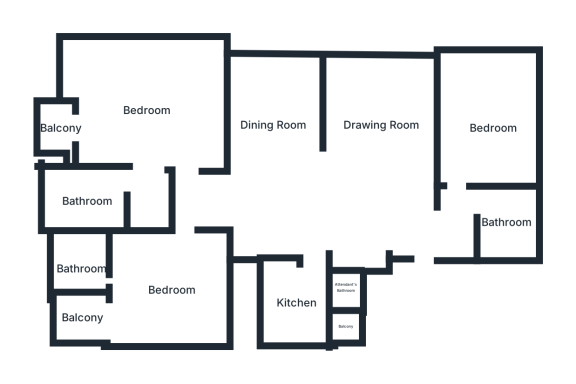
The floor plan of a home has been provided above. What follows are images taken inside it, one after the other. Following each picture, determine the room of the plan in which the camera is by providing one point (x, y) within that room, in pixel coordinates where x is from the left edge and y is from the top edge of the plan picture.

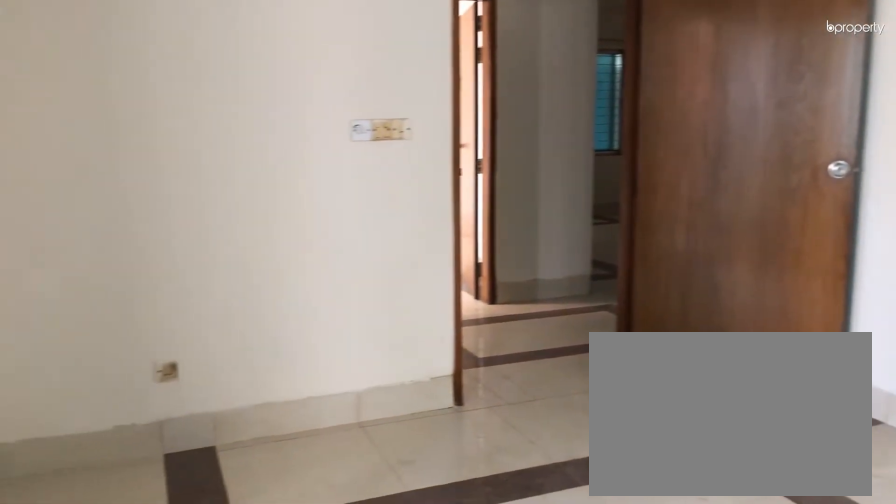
(170, 288)
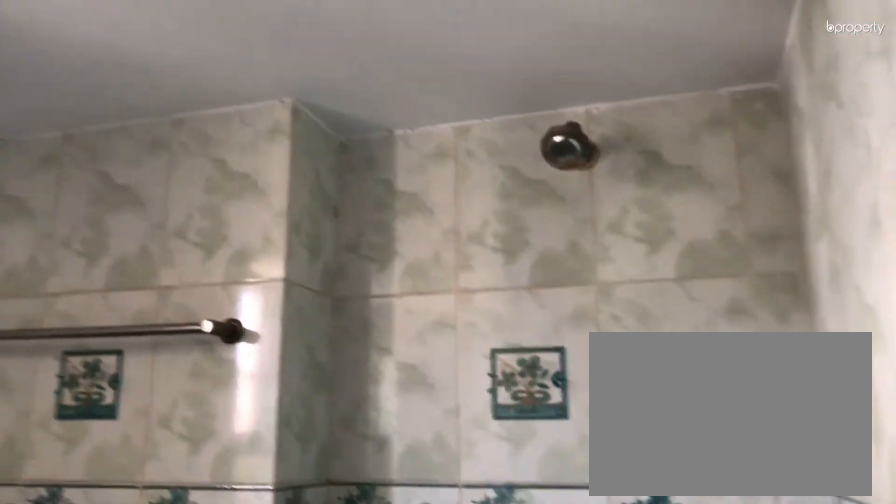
(82, 266)
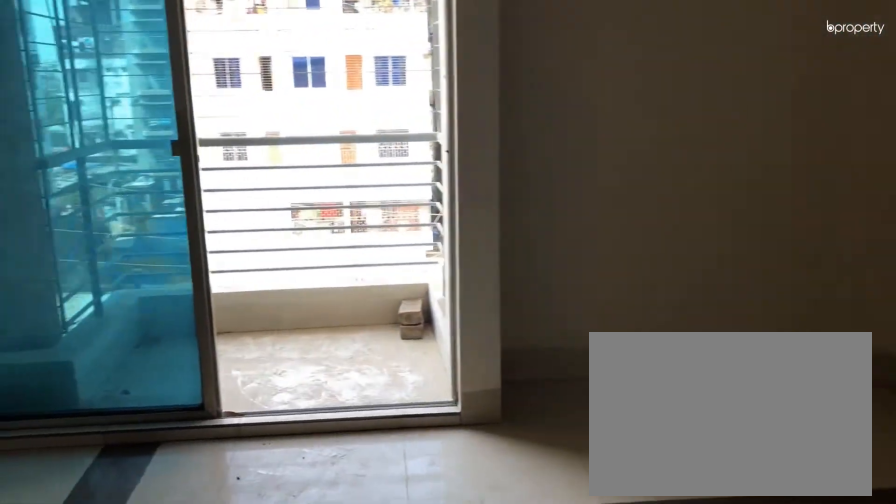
(147, 107)
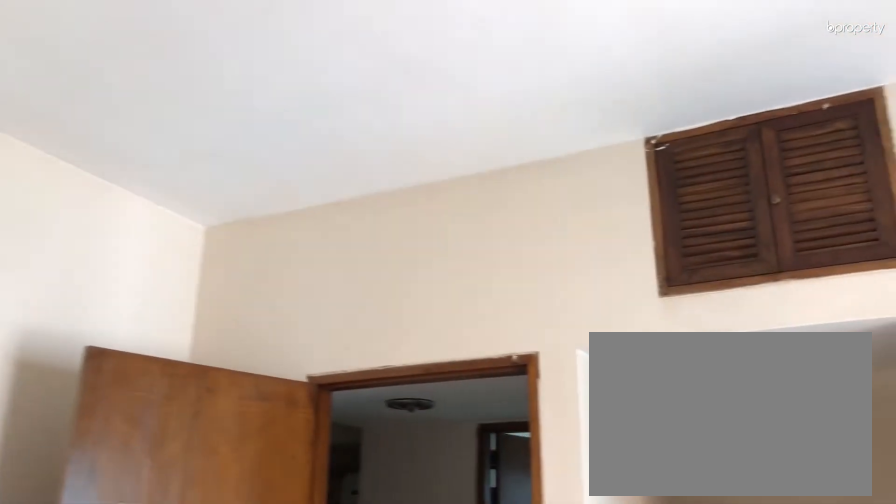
(147, 107)
